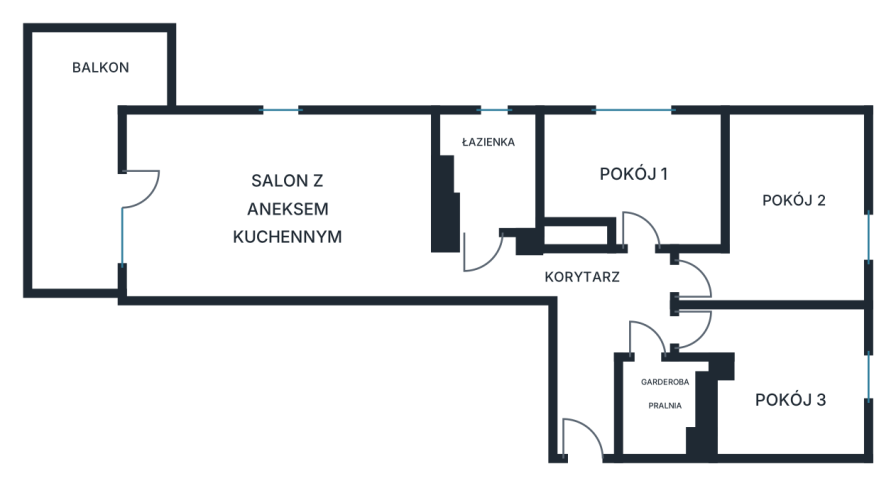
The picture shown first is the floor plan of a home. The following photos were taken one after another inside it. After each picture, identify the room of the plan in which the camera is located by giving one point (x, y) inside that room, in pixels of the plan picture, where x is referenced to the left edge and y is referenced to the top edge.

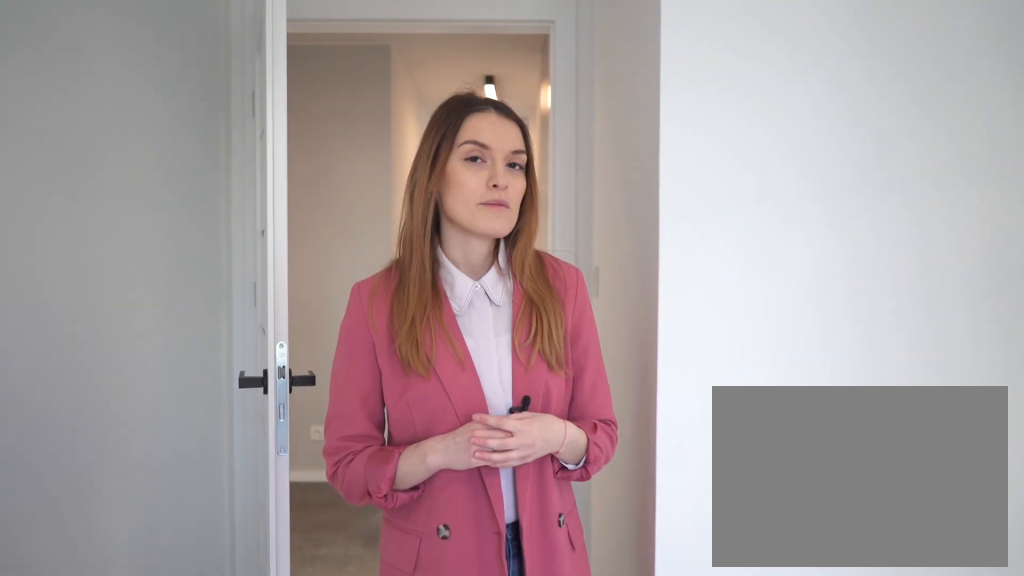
(790, 212)
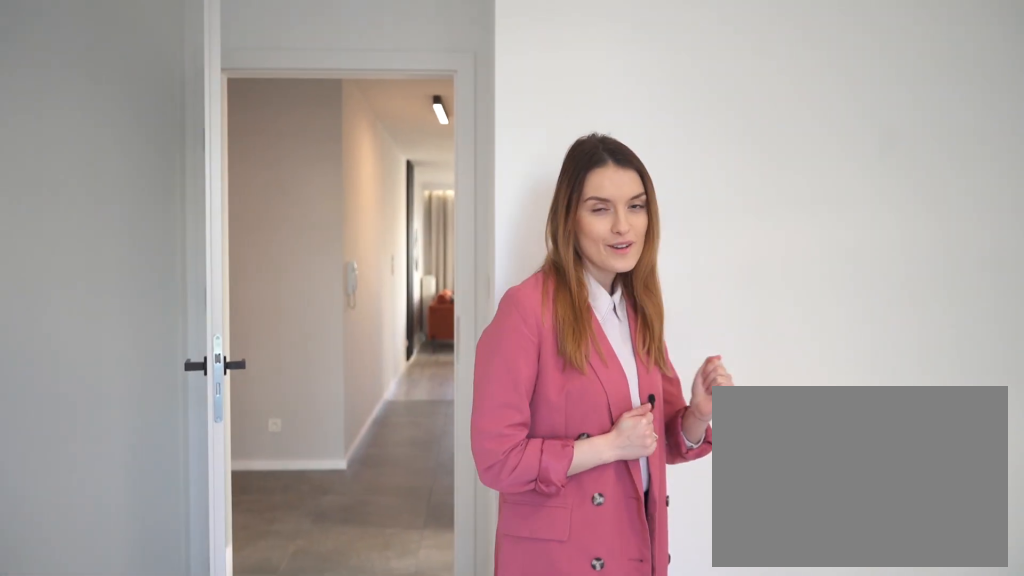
(790, 212)
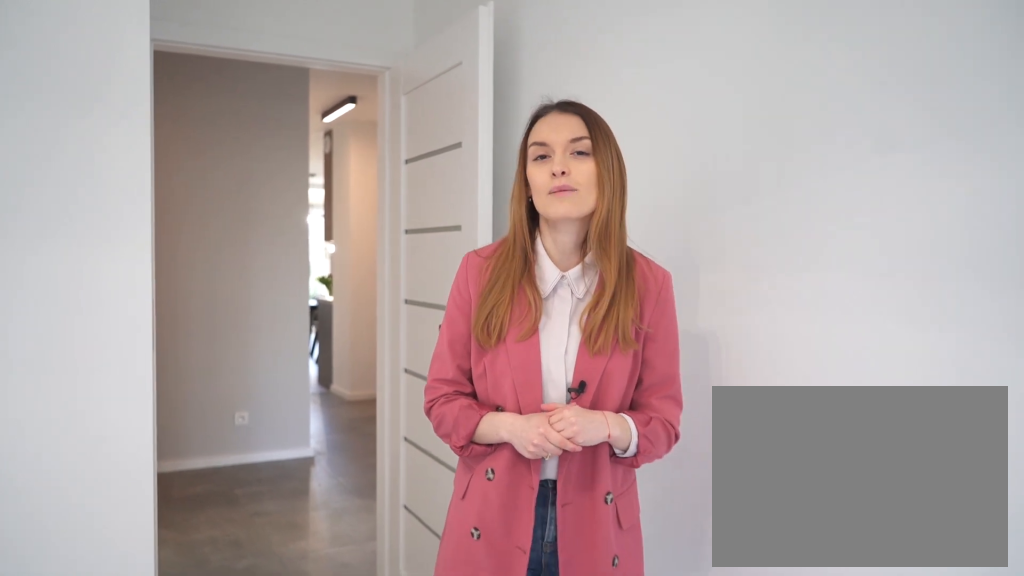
(786, 378)
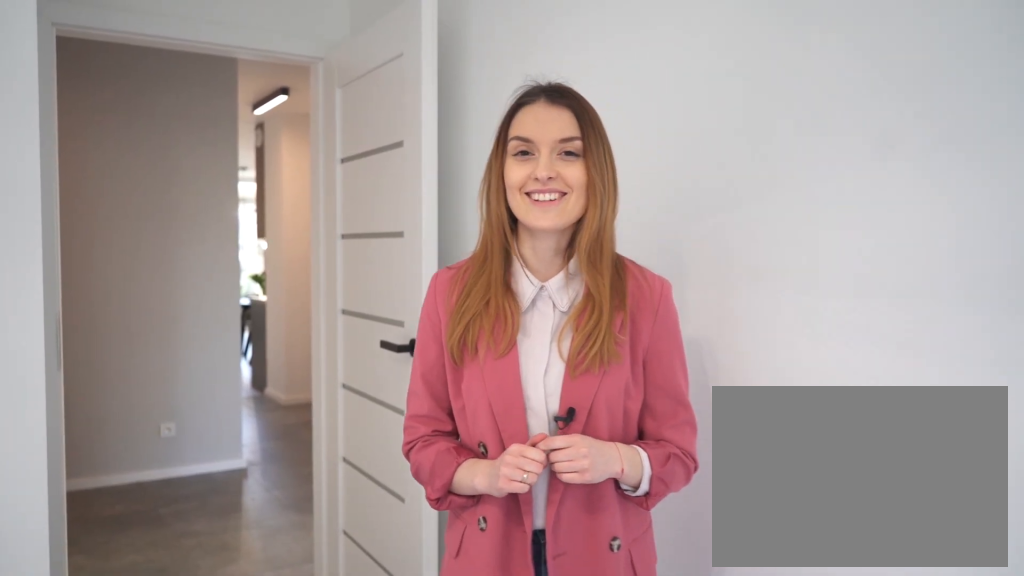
(808, 378)
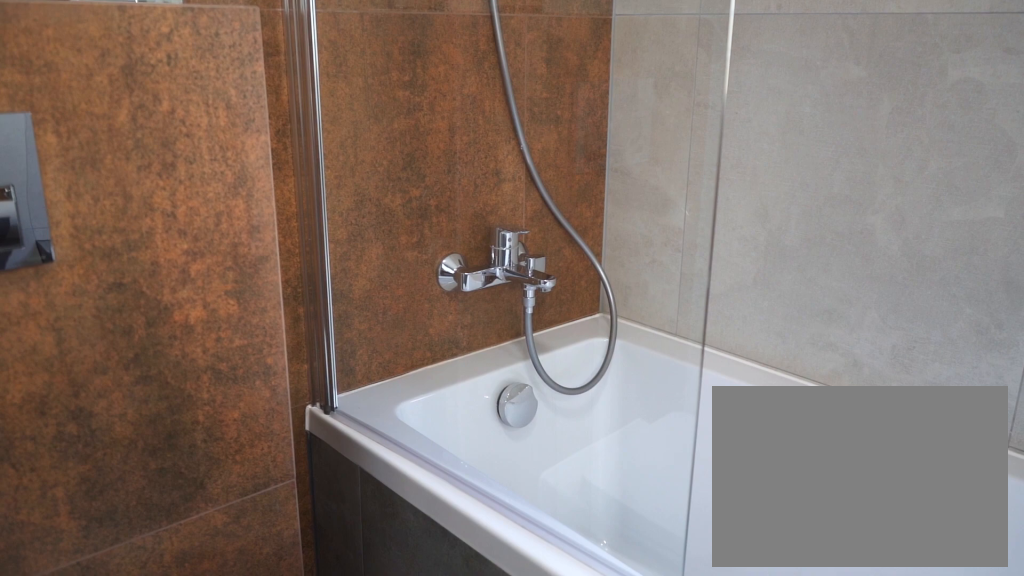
(490, 171)
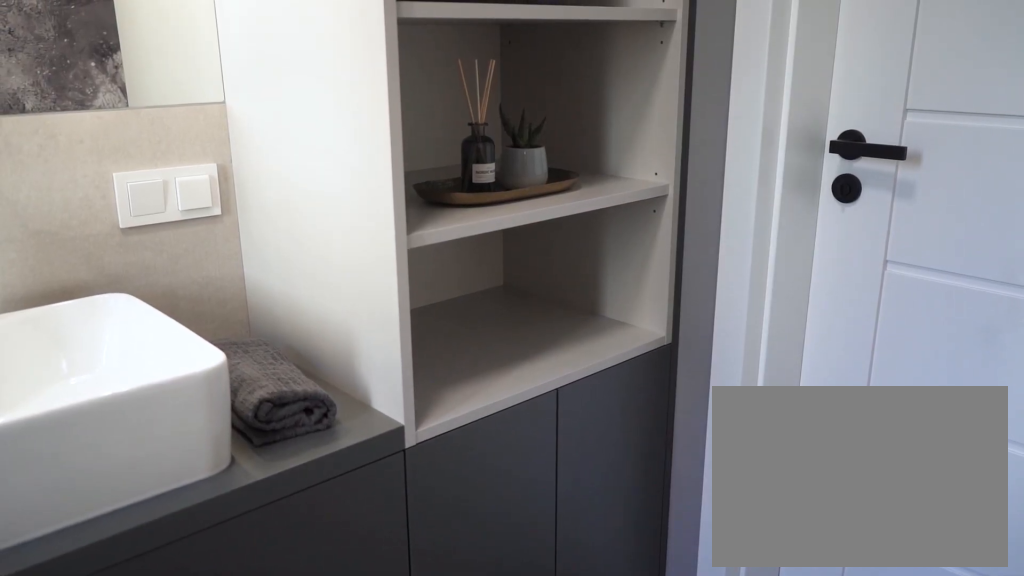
(491, 171)
